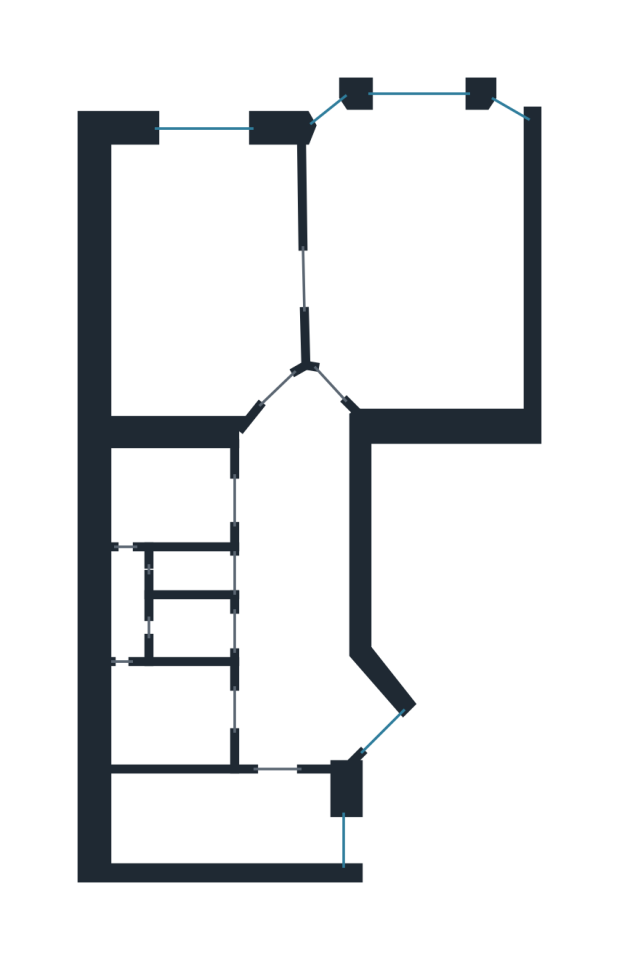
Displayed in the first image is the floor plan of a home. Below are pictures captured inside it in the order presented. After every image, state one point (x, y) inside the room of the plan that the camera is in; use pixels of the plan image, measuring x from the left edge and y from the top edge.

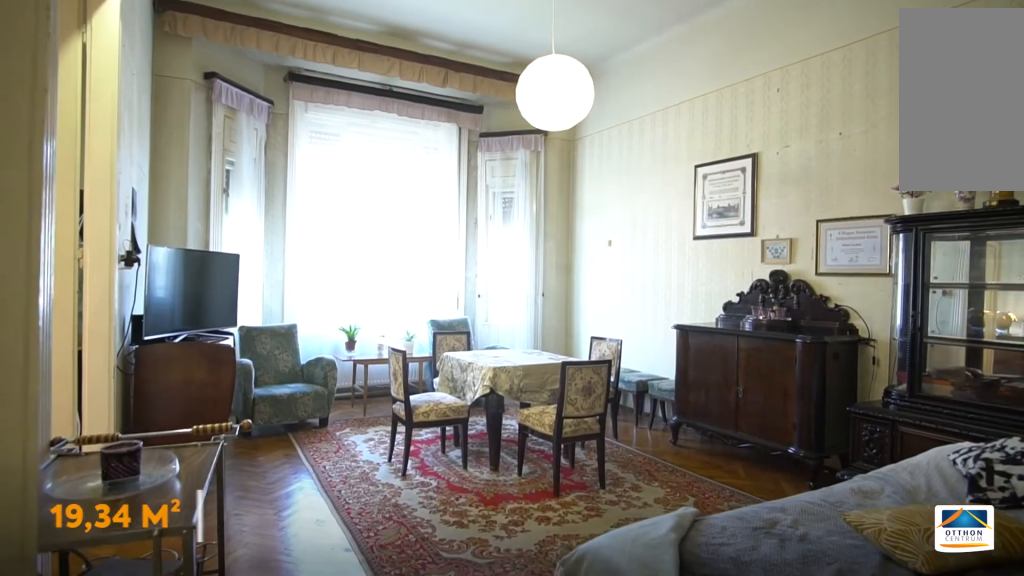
(434, 265)
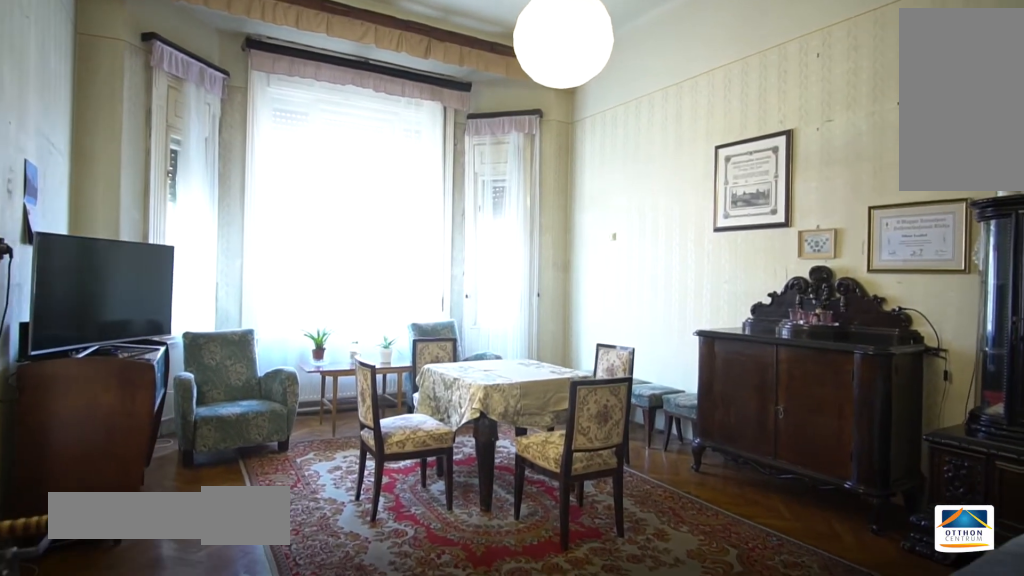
(434, 266)
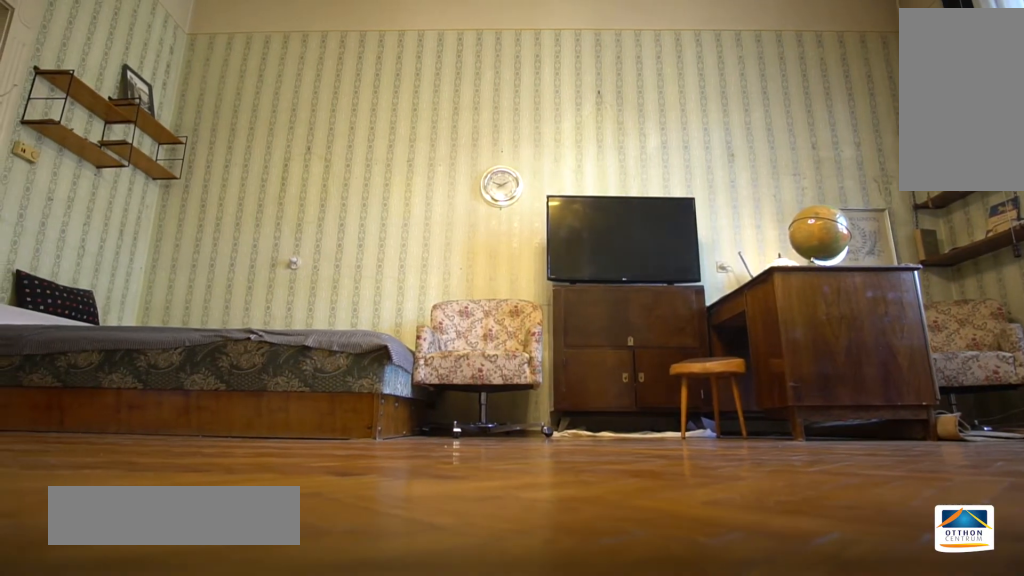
(220, 275)
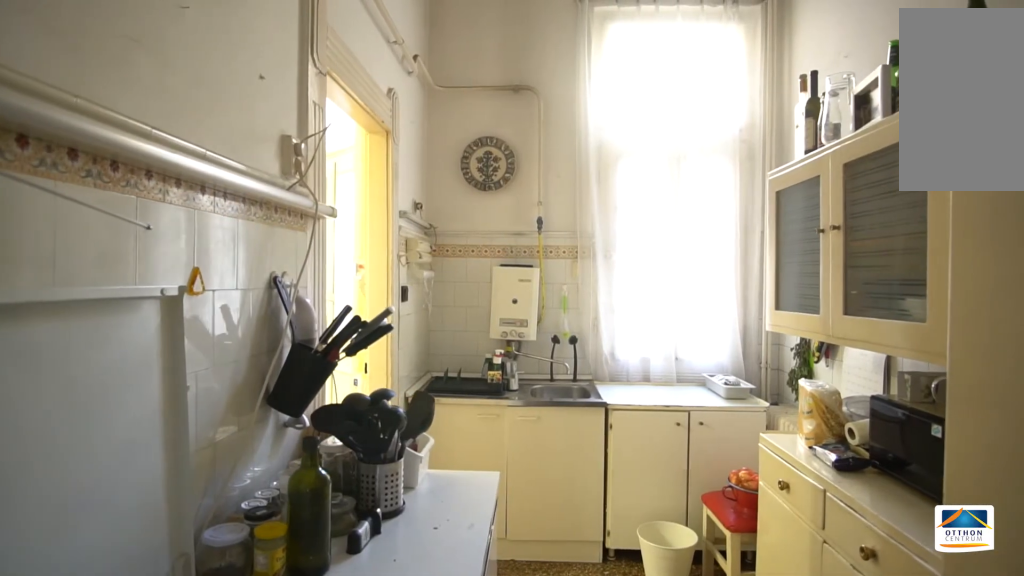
(225, 820)
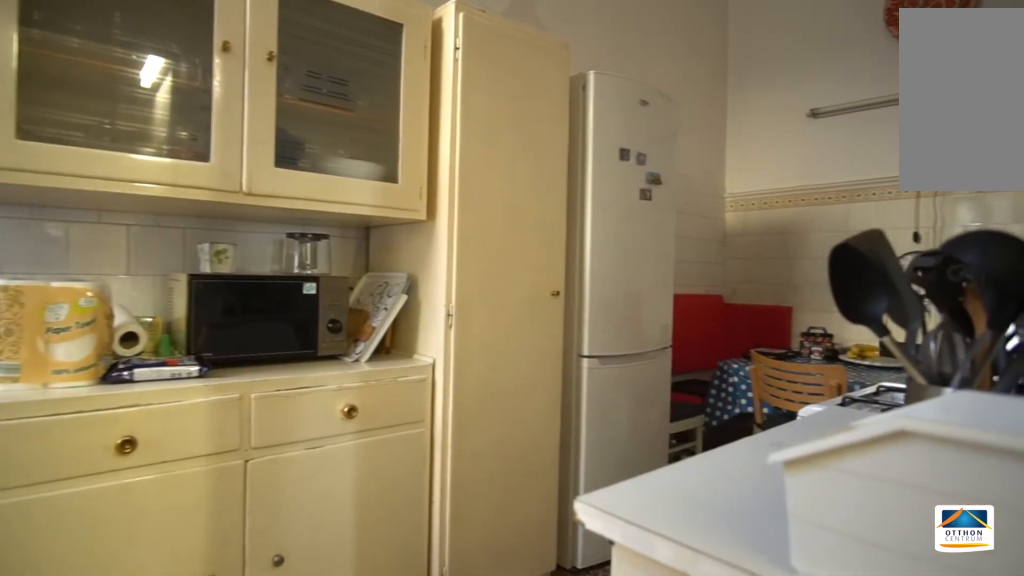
(225, 821)
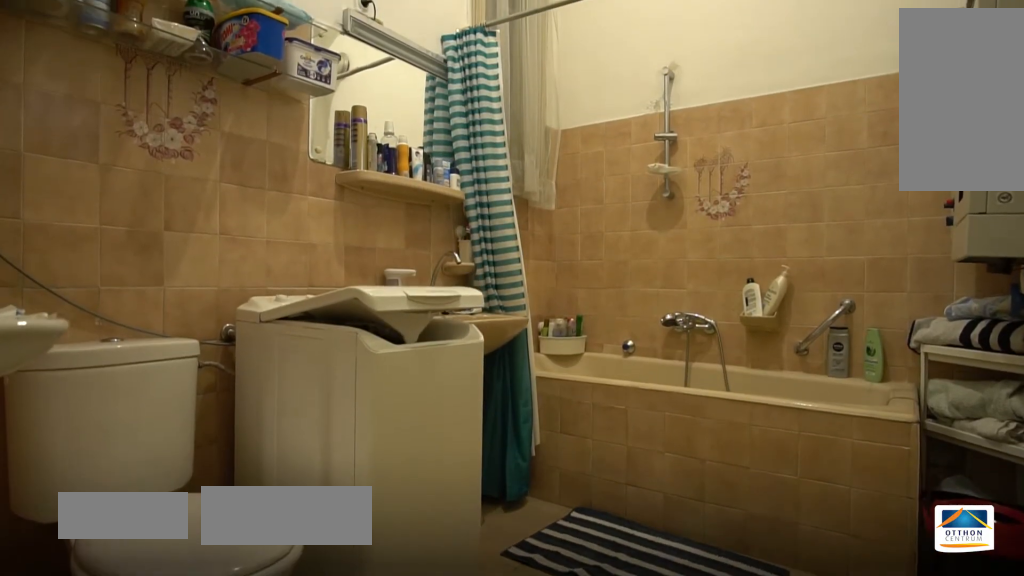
(174, 493)
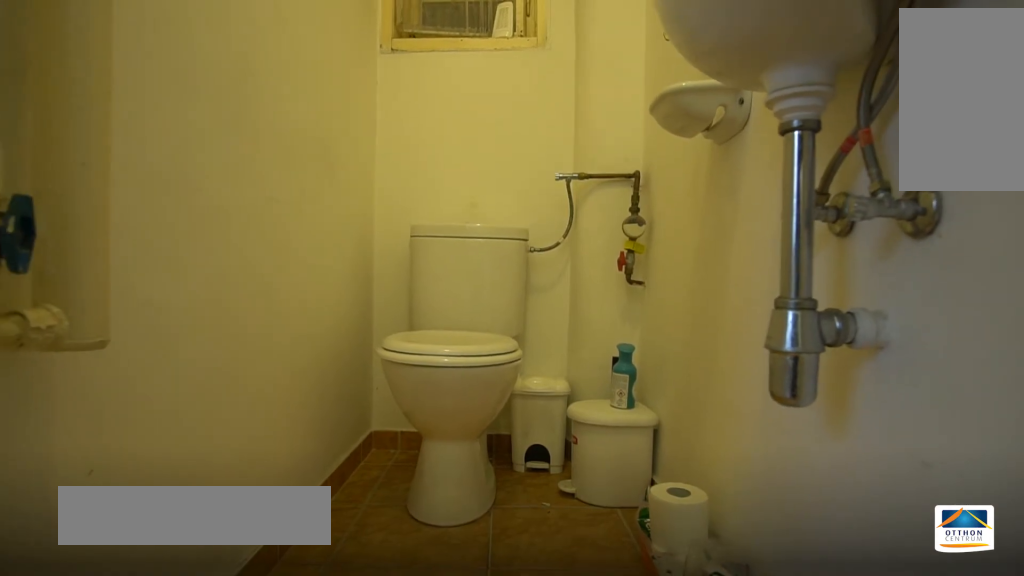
(174, 568)
